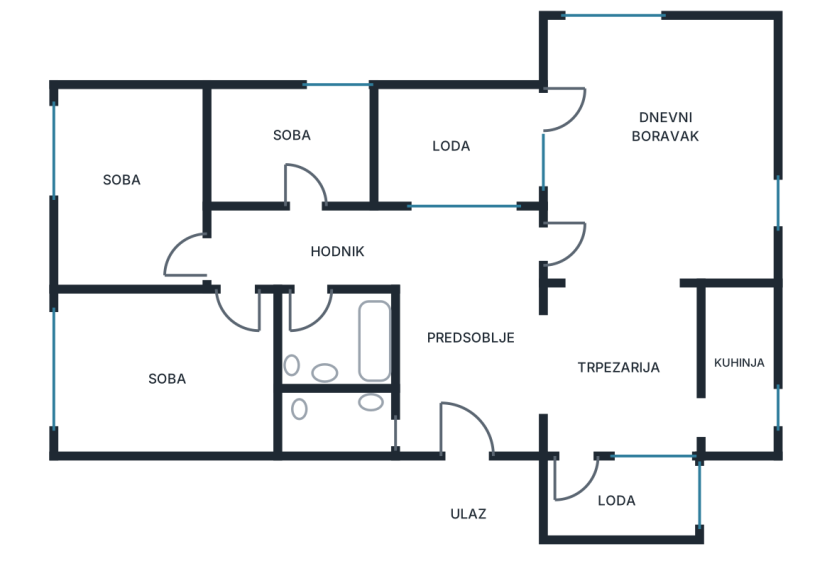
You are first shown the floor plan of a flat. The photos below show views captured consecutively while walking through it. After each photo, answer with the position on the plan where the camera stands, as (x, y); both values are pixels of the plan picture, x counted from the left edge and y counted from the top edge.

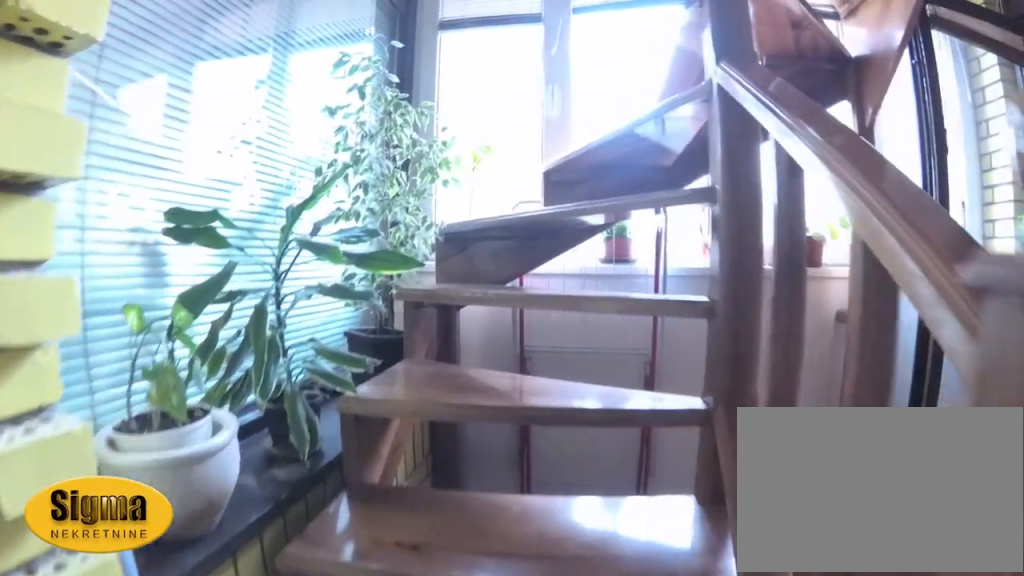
(415, 169)
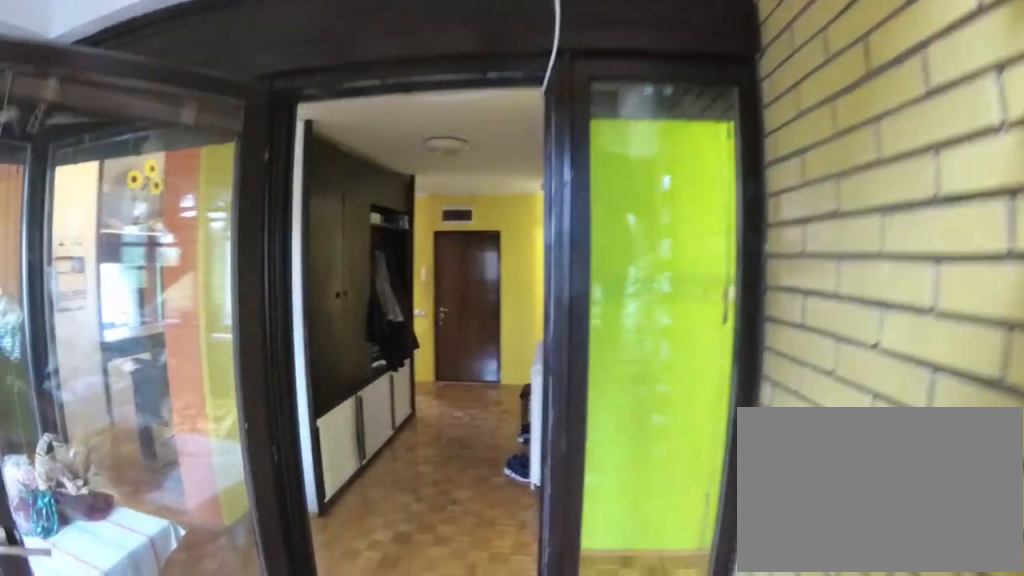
(415, 91)
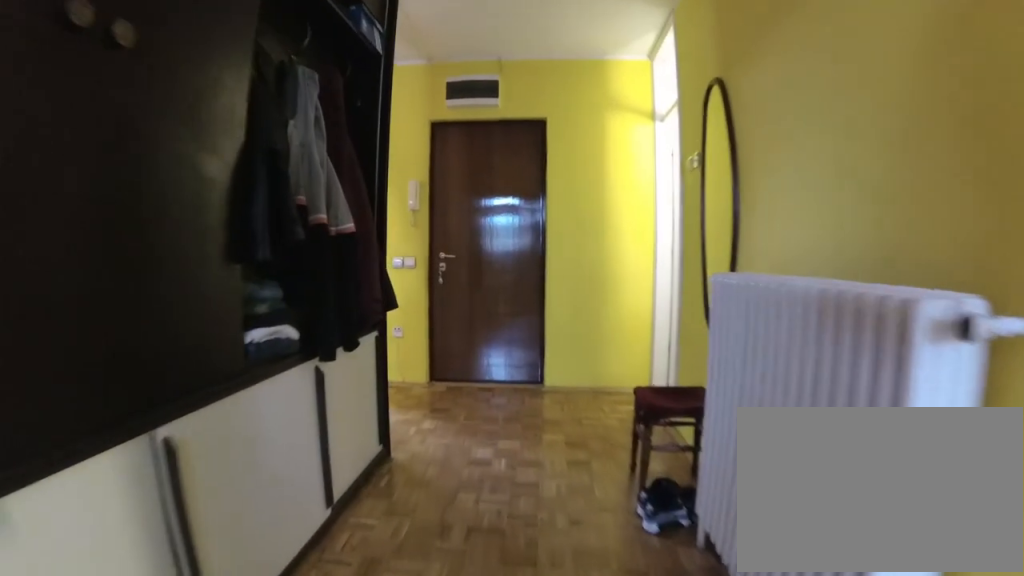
(426, 220)
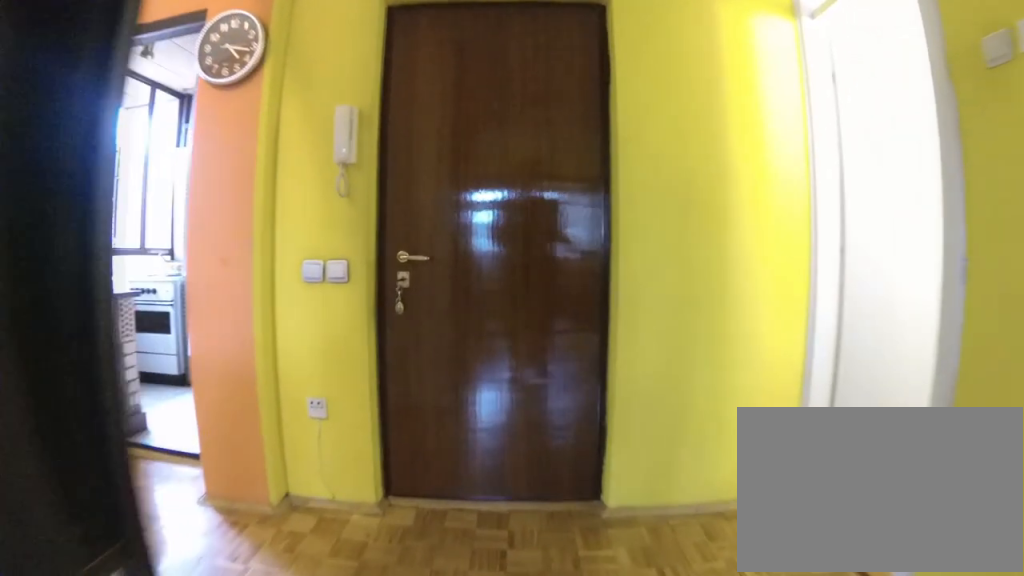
(452, 333)
